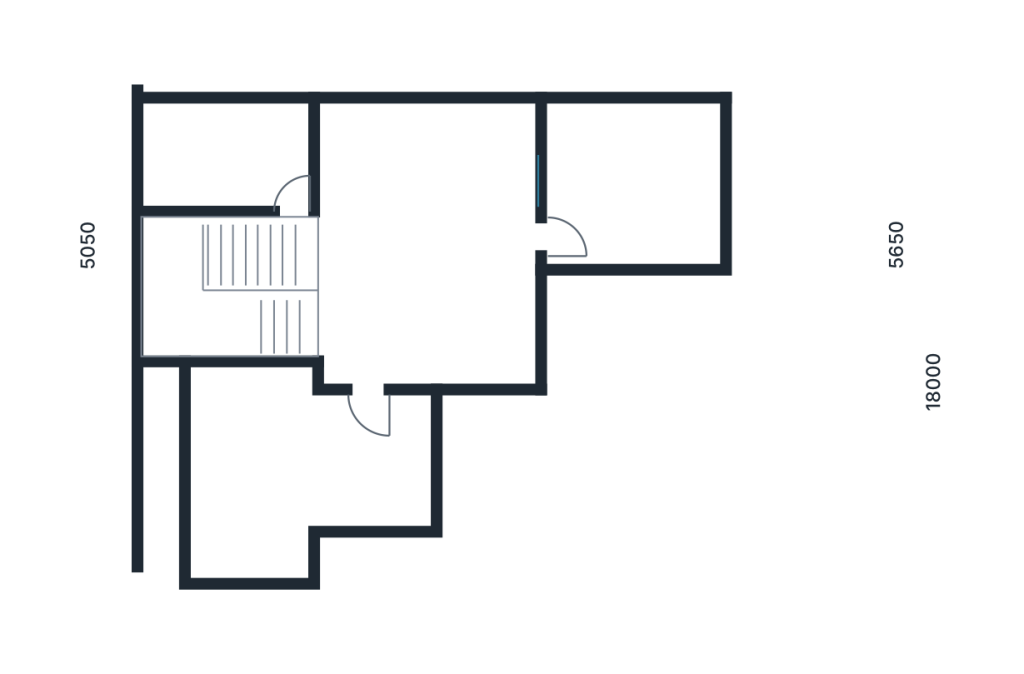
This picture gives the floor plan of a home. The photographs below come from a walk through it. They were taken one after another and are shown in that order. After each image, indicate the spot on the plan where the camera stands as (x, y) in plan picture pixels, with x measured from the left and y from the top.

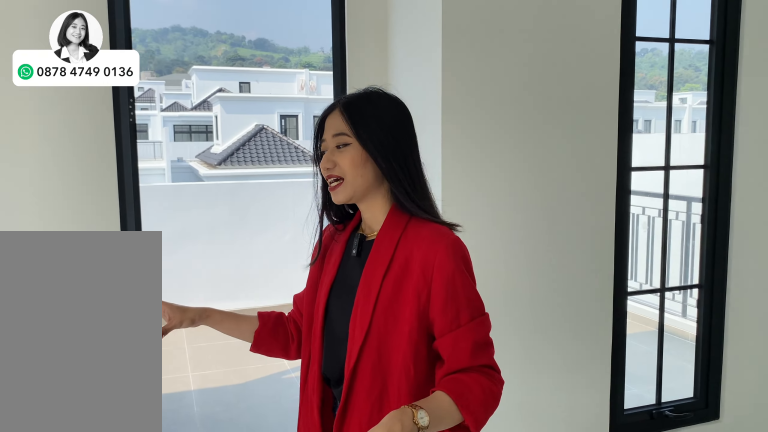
(398, 288)
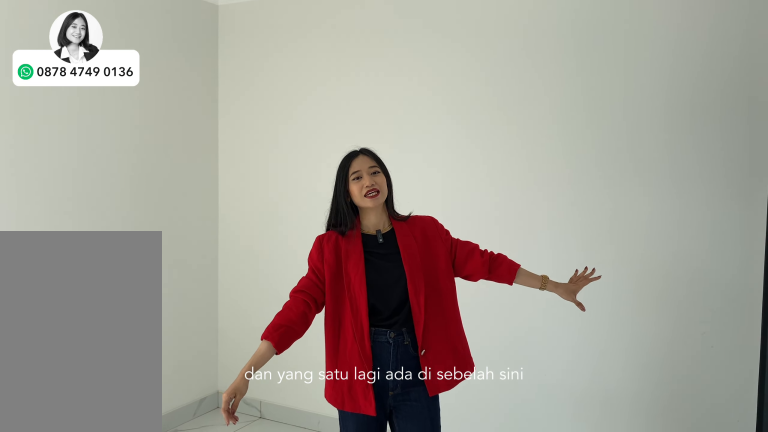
(398, 288)
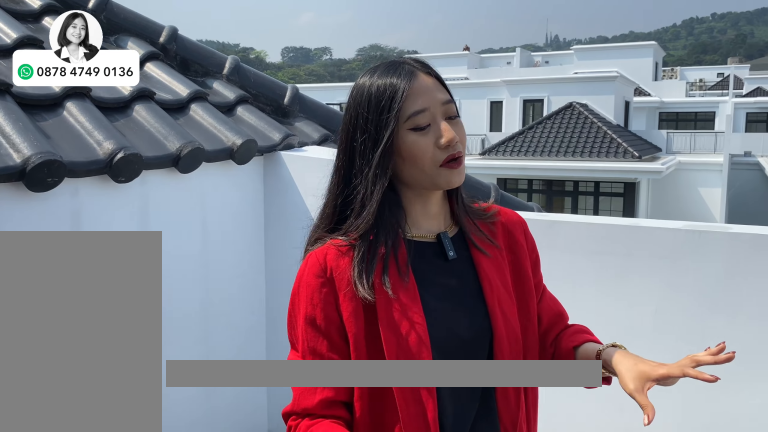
(279, 464)
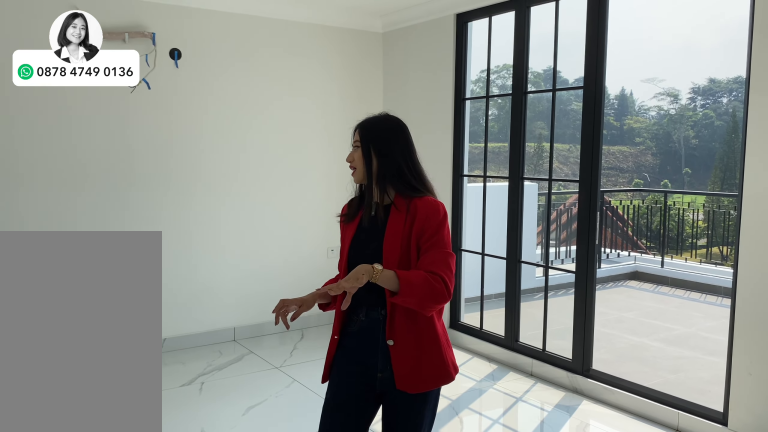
(414, 187)
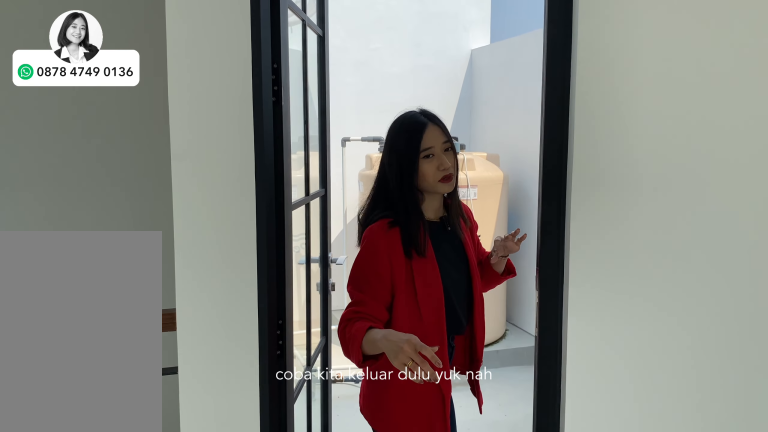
(420, 240)
